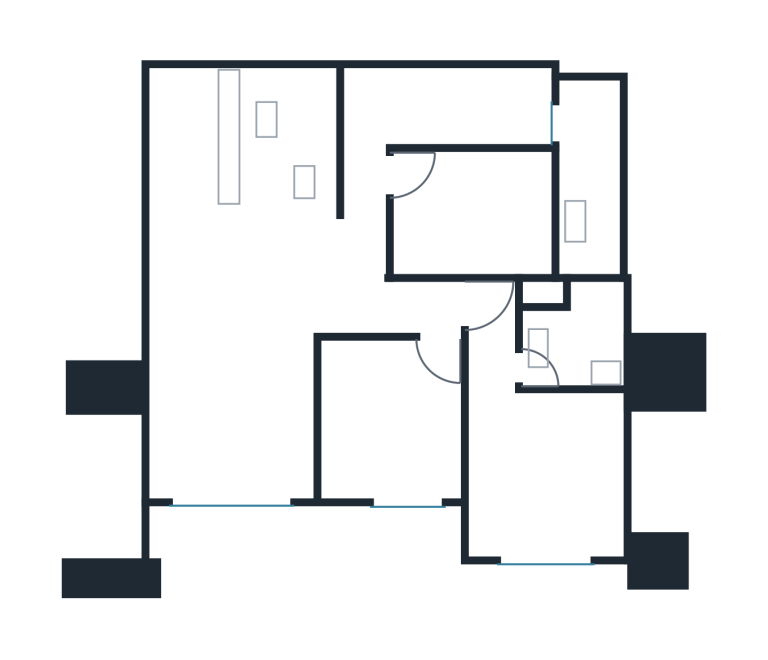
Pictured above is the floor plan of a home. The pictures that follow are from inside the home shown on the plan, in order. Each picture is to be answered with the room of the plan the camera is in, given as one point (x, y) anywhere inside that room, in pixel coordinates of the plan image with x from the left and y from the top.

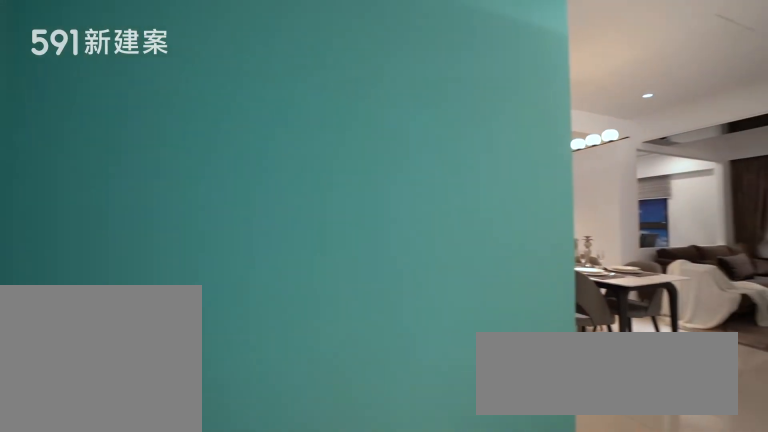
(191, 141)
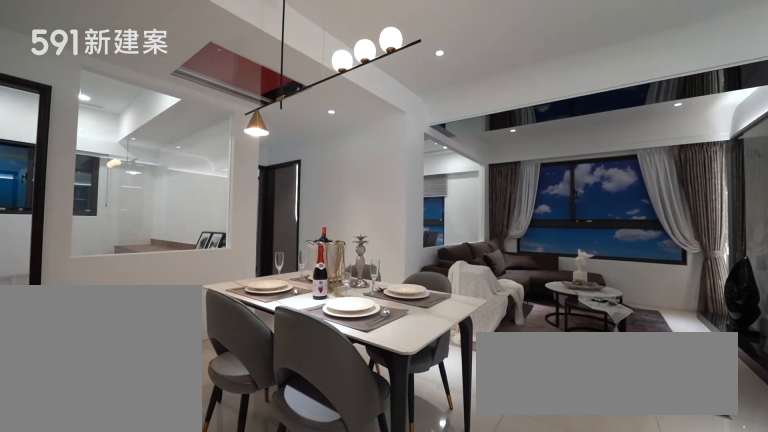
(249, 275)
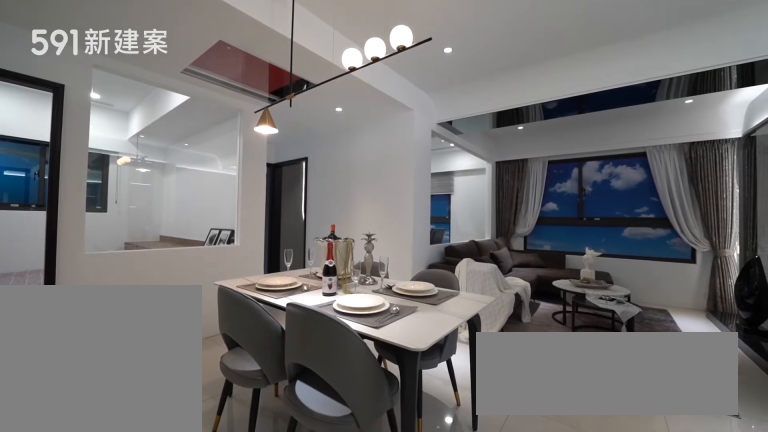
(249, 275)
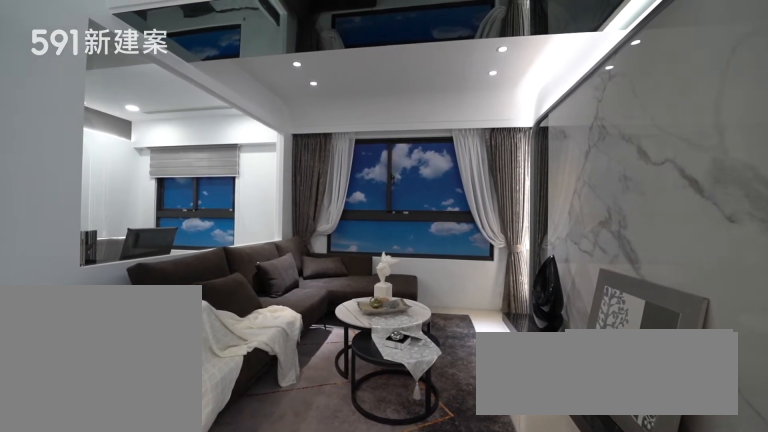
(232, 417)
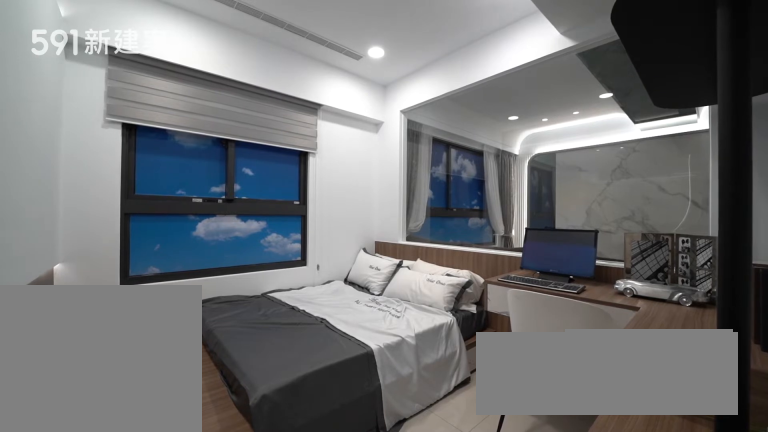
(390, 418)
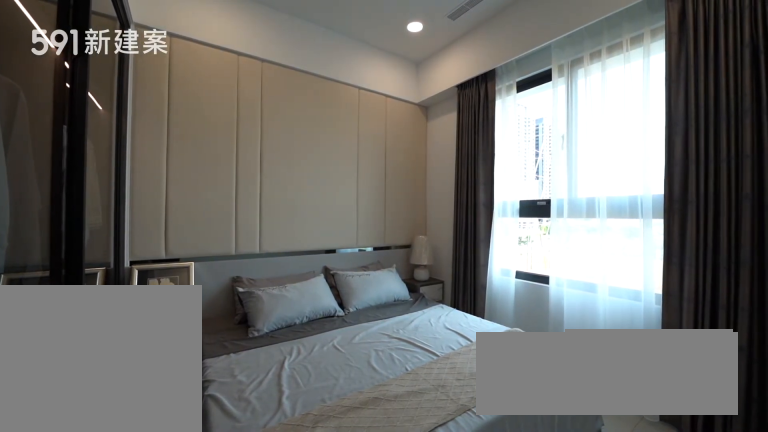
(539, 453)
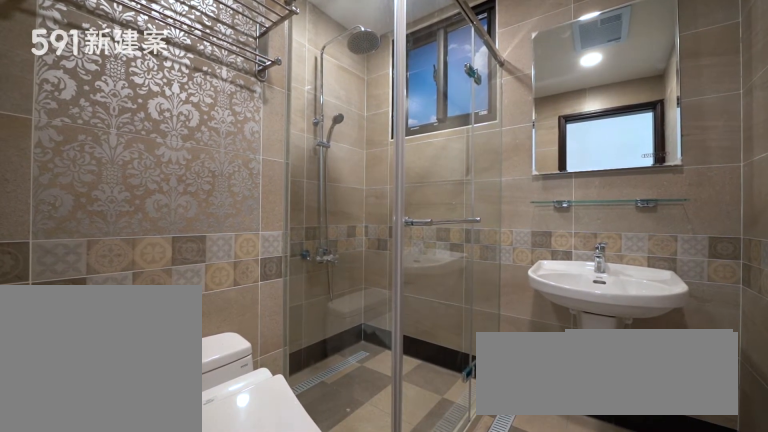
(576, 333)
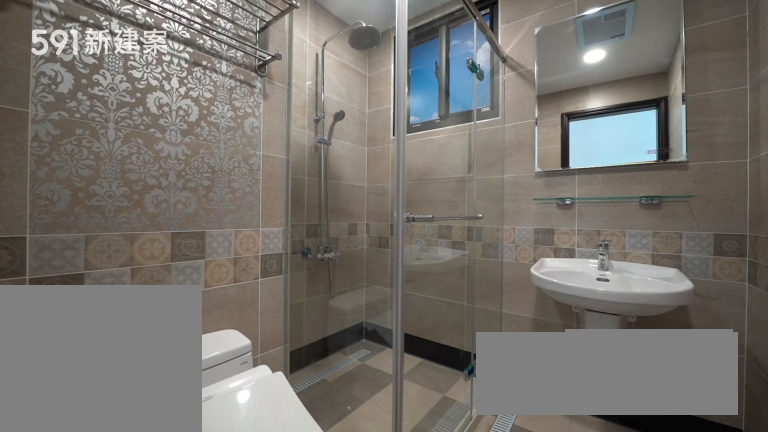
(576, 333)
